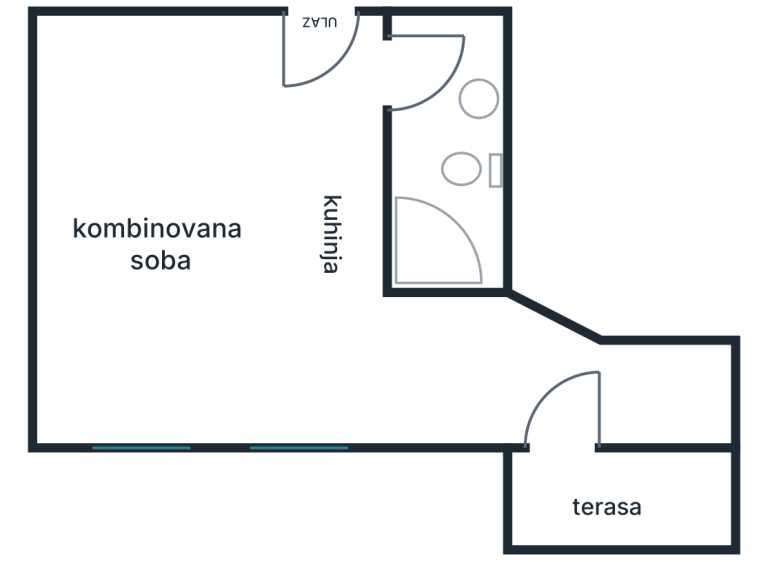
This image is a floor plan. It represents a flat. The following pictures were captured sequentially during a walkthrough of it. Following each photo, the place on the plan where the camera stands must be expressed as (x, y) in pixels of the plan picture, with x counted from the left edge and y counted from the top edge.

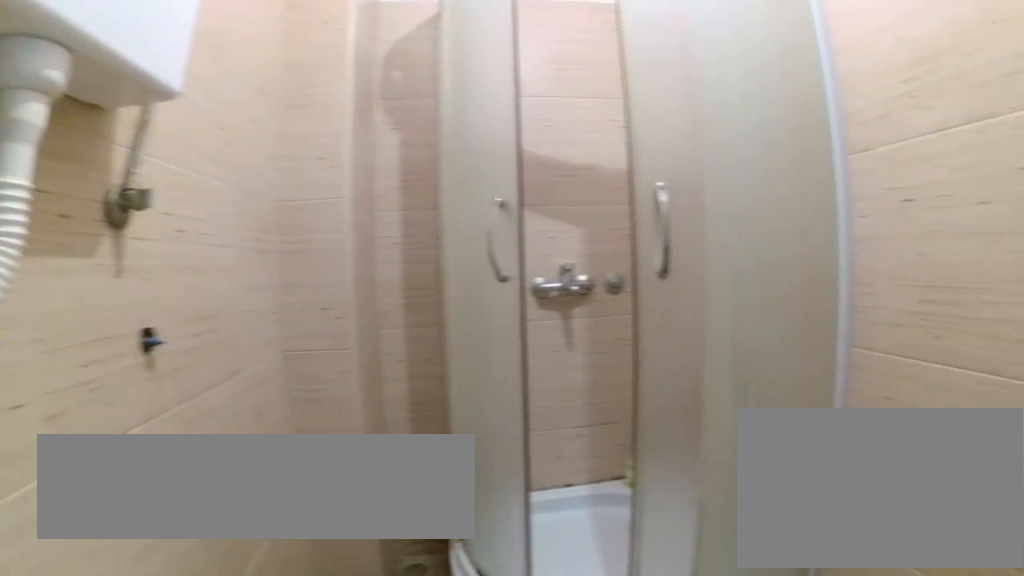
(447, 95)
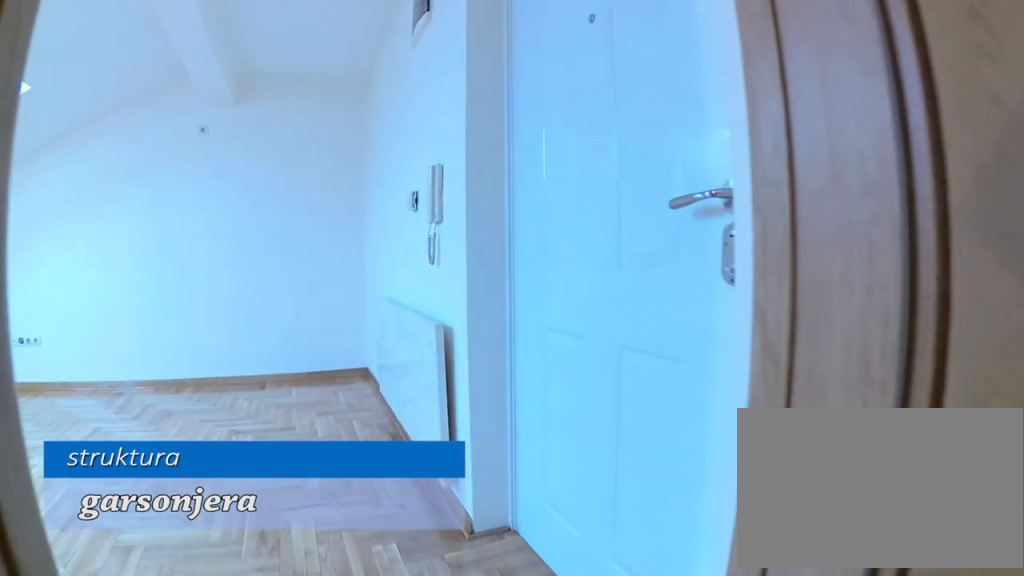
(447, 84)
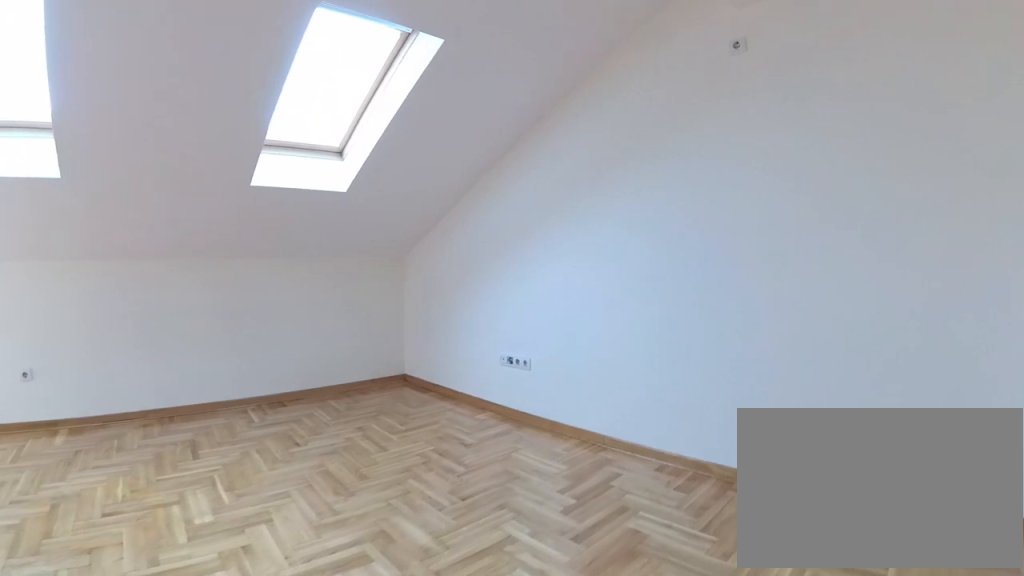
(239, 79)
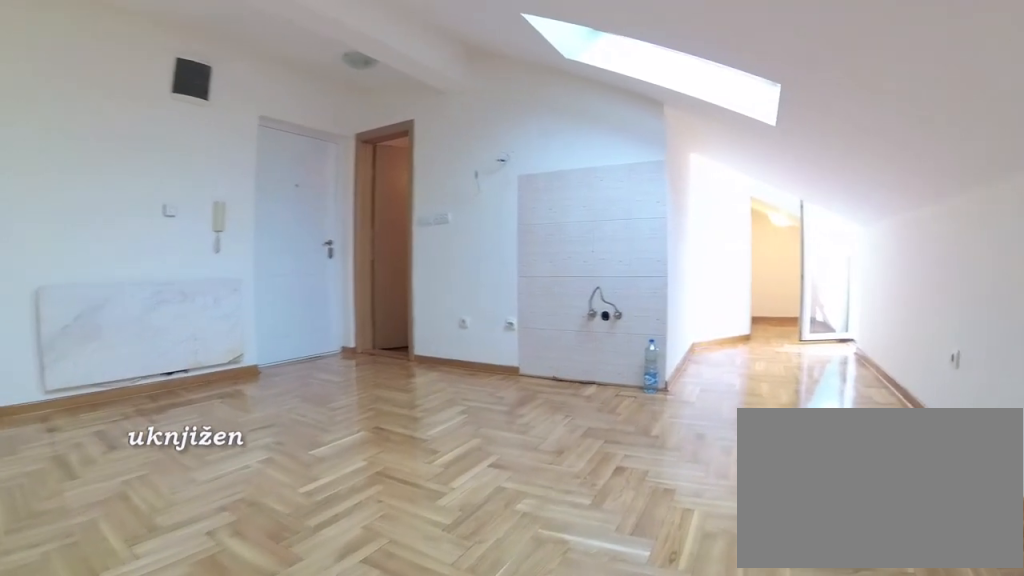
(116, 356)
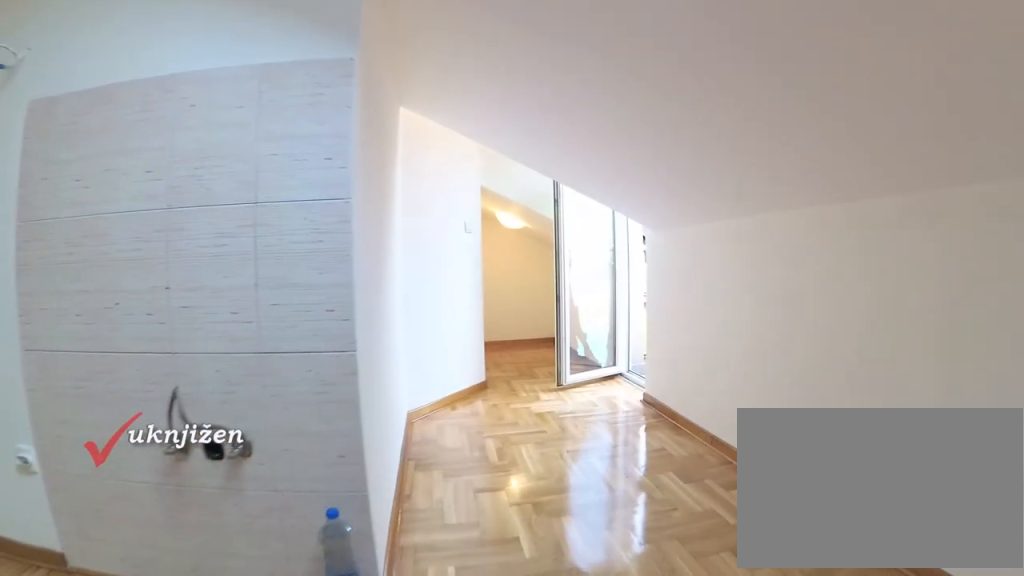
(222, 358)
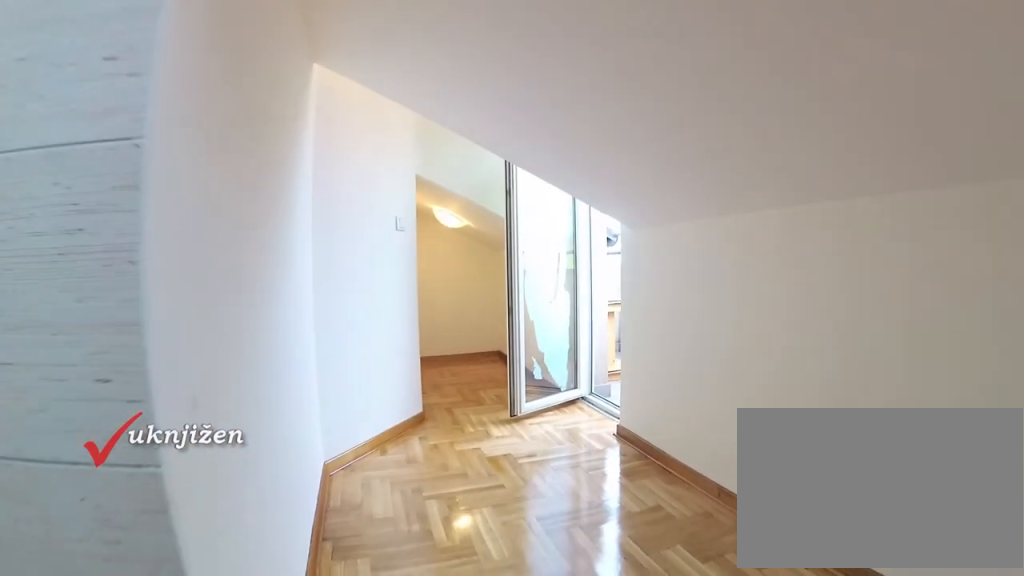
(256, 363)
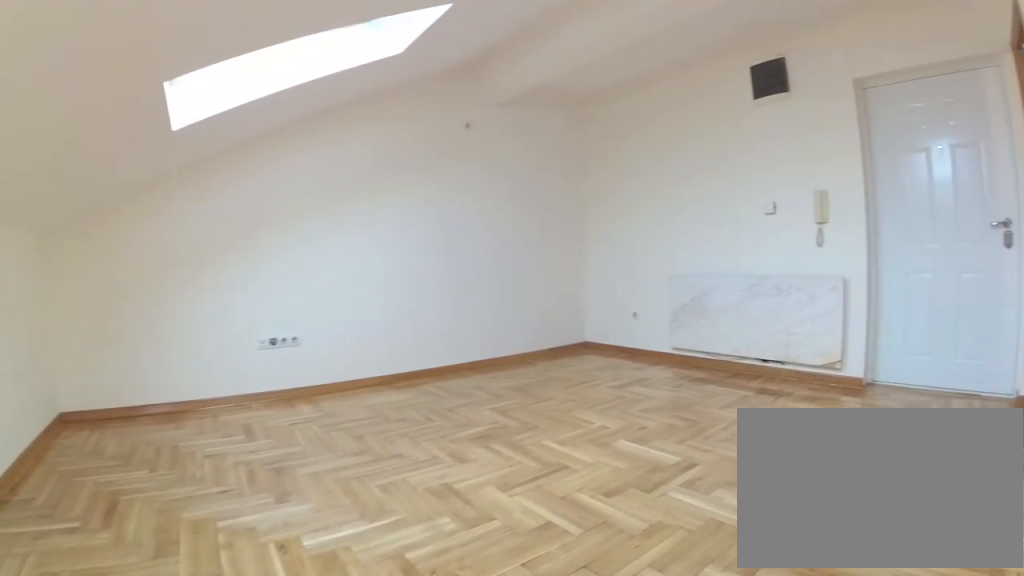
(369, 364)
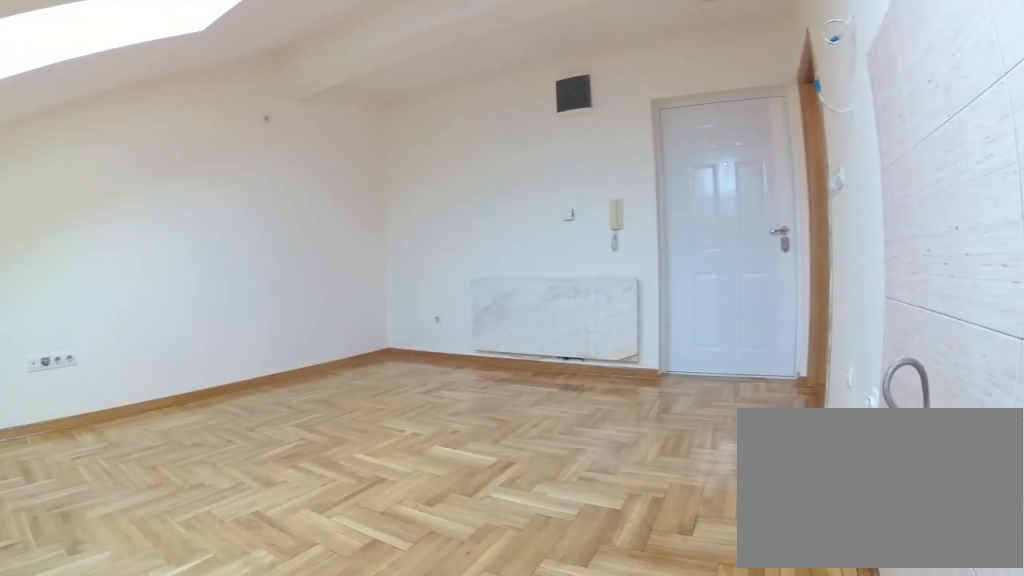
(352, 369)
